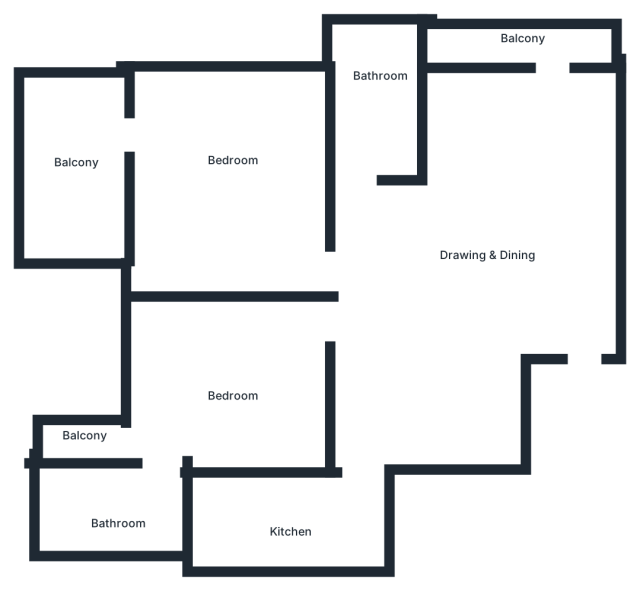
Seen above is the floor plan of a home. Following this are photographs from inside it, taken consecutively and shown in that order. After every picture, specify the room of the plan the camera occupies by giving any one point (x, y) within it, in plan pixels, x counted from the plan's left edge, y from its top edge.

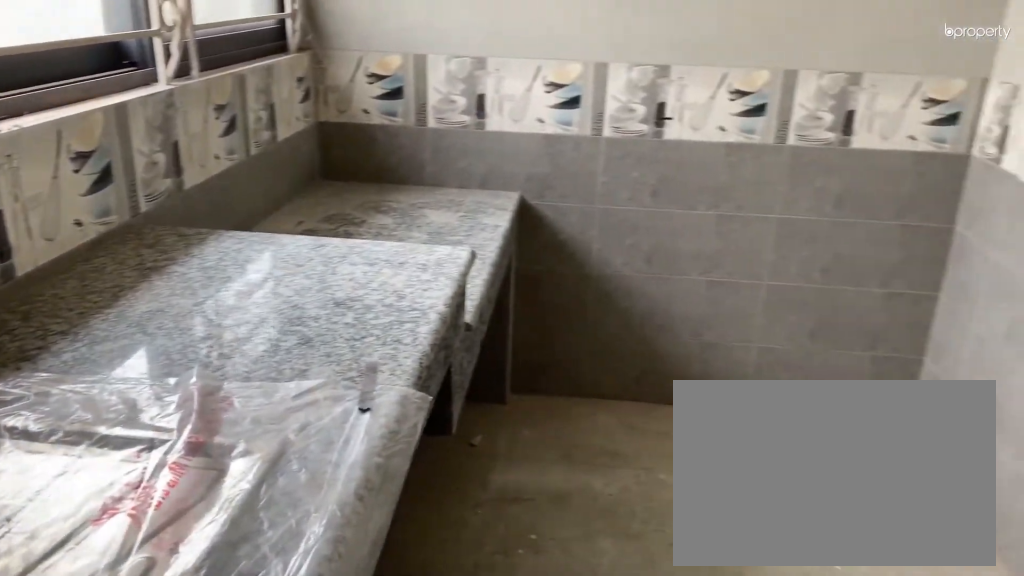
(303, 516)
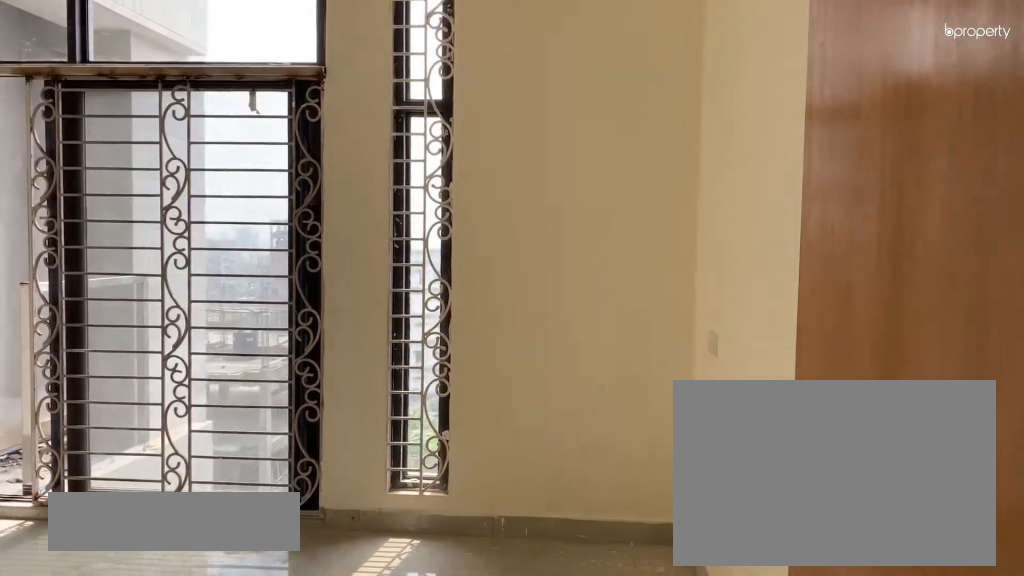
(236, 373)
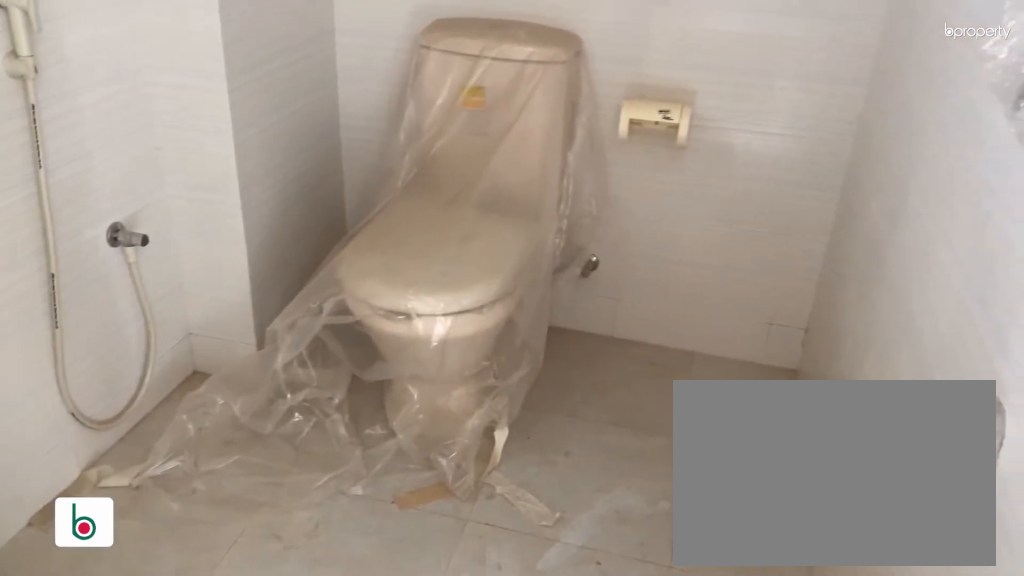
(115, 511)
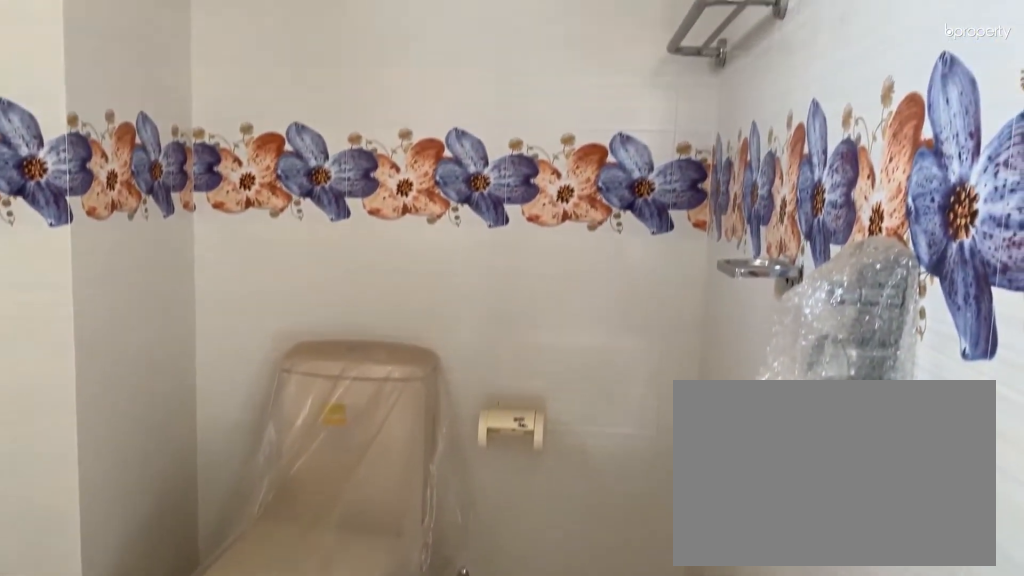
(115, 511)
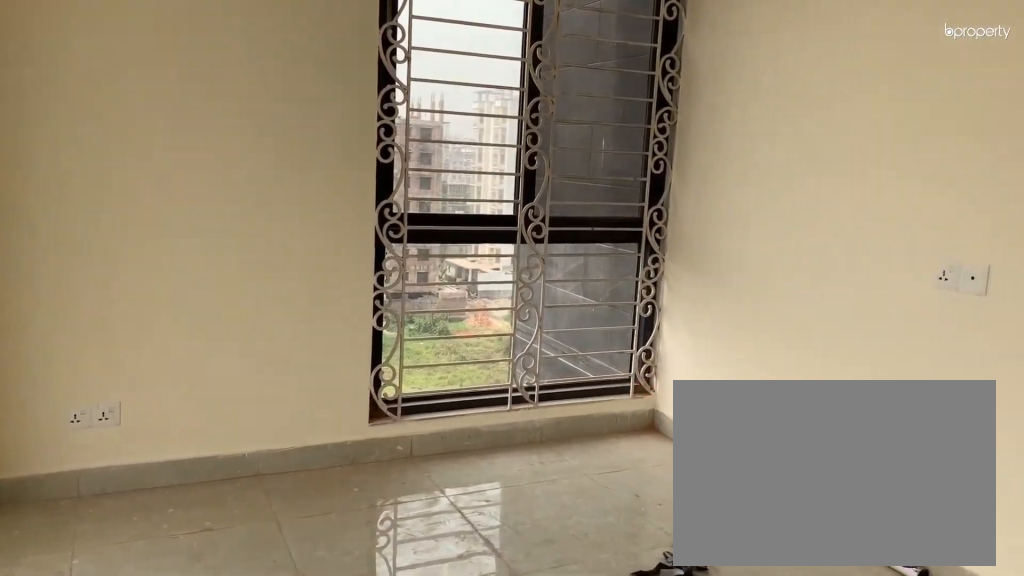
(232, 166)
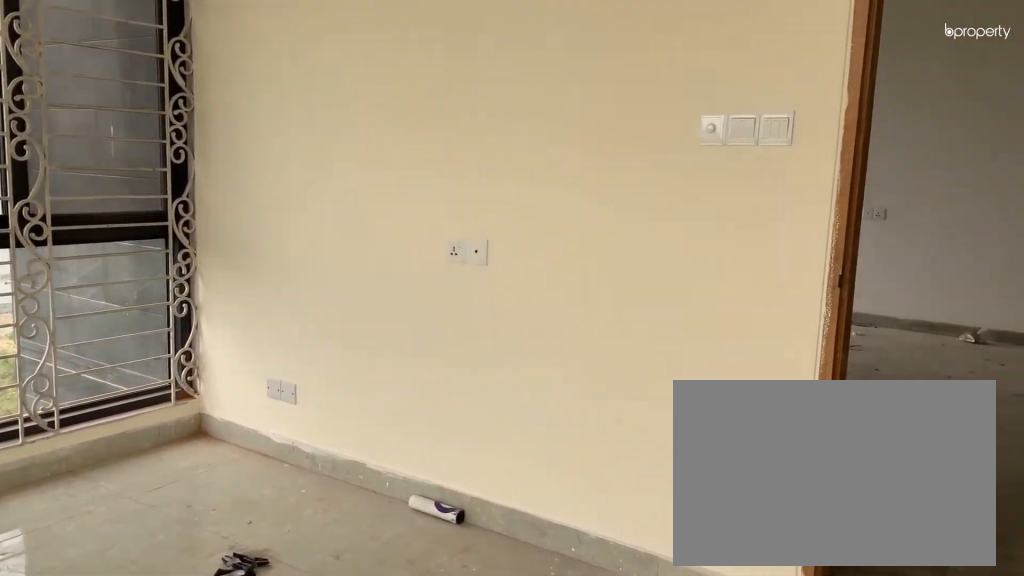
(232, 166)
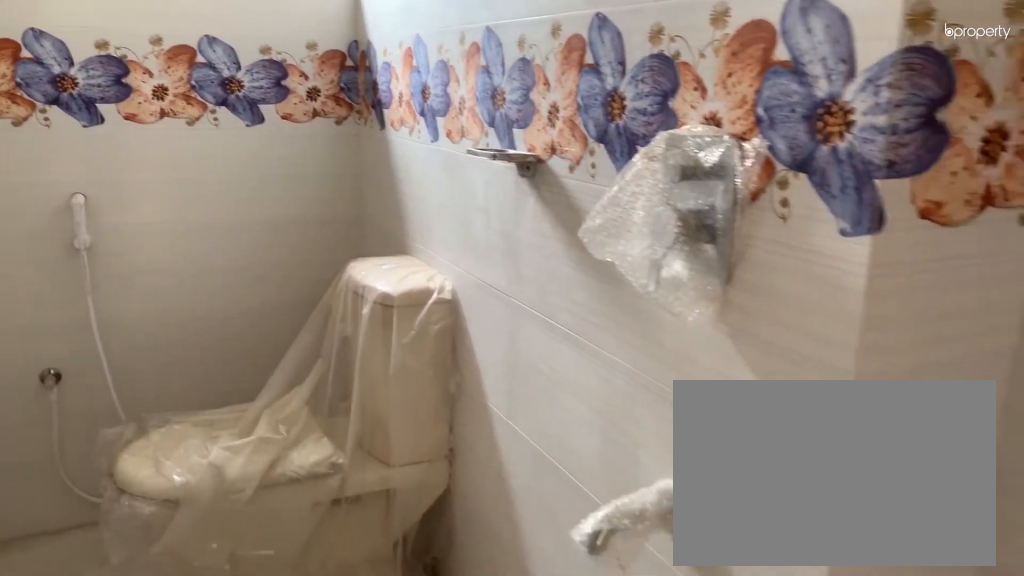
(374, 90)
